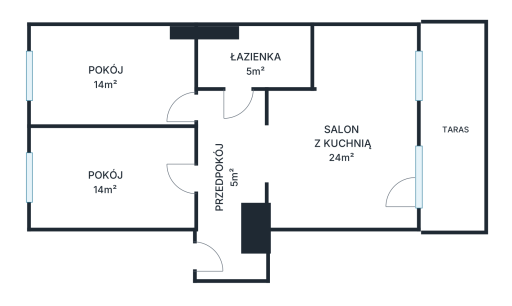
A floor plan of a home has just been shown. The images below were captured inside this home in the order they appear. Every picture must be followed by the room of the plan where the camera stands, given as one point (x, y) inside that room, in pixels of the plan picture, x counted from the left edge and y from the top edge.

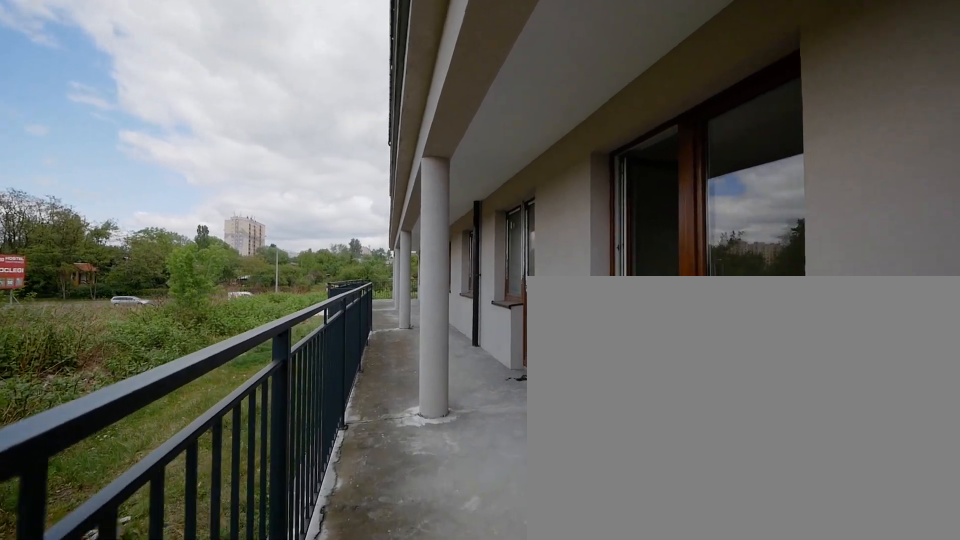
(453, 126)
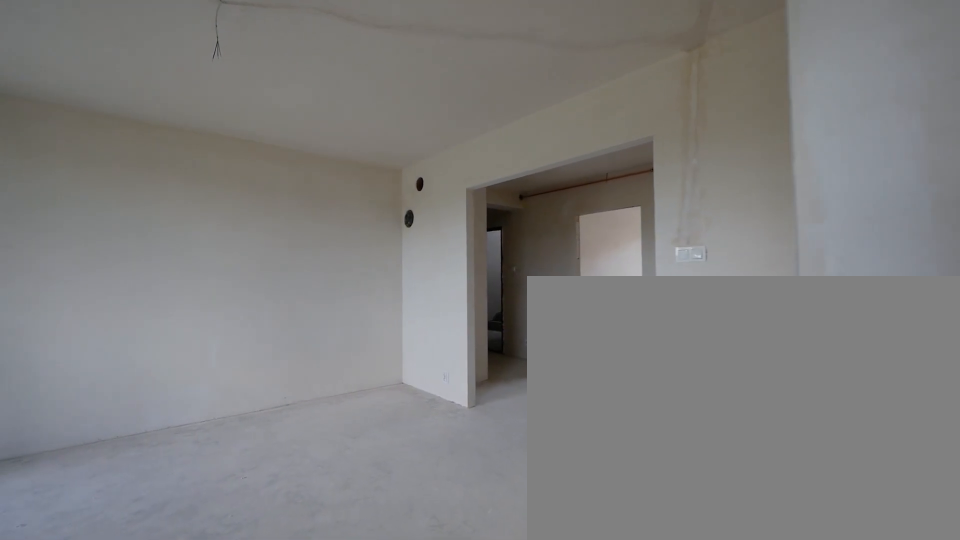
(343, 129)
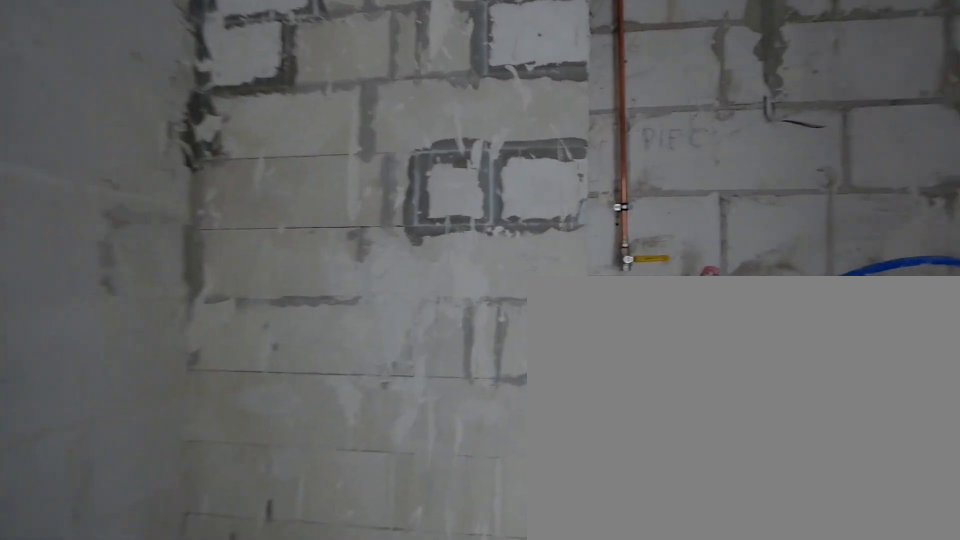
(256, 59)
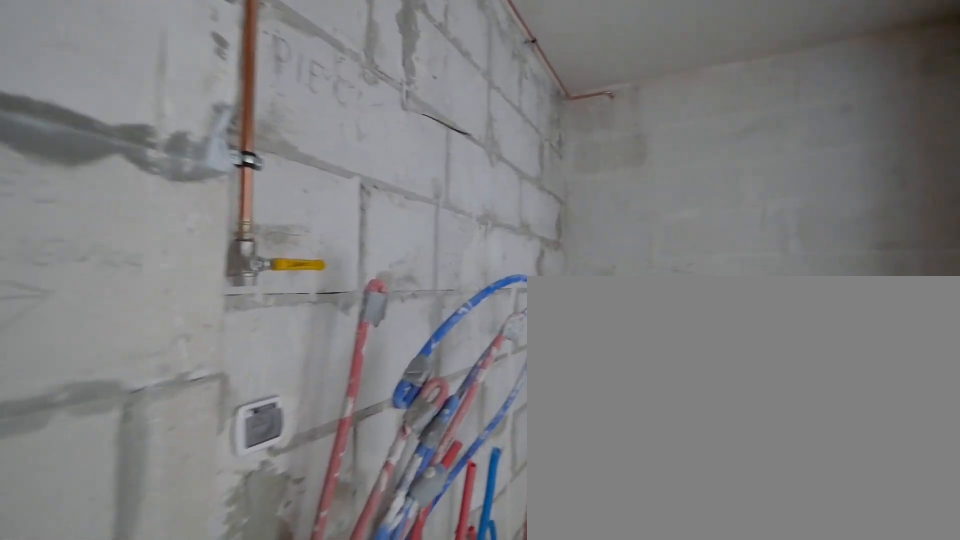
(256, 59)
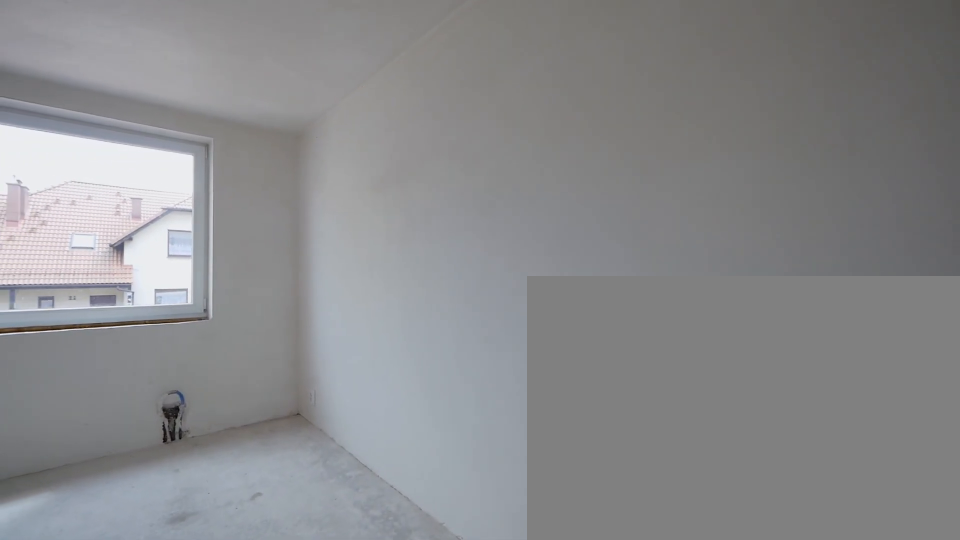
(112, 78)
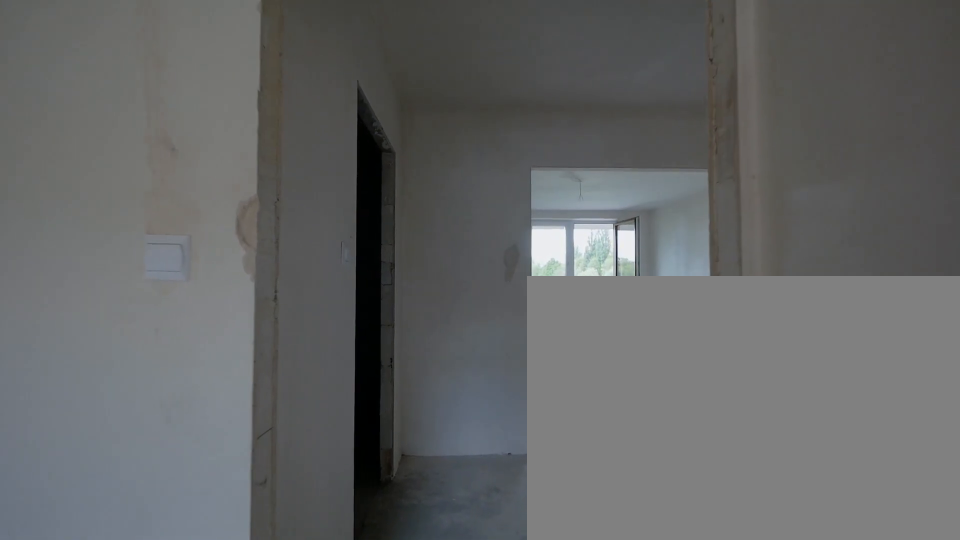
(112, 78)
